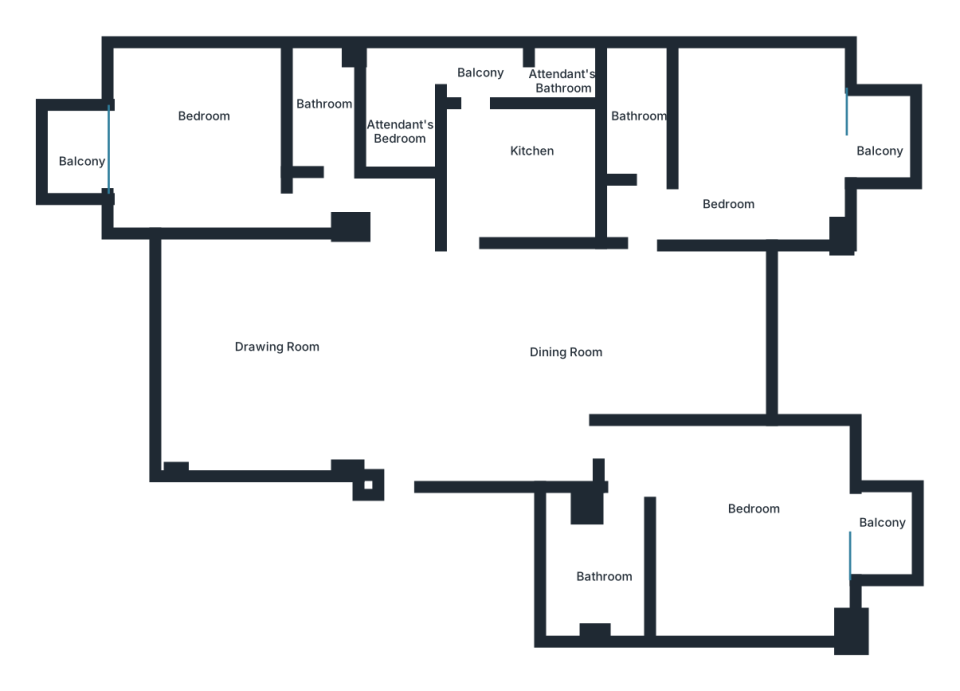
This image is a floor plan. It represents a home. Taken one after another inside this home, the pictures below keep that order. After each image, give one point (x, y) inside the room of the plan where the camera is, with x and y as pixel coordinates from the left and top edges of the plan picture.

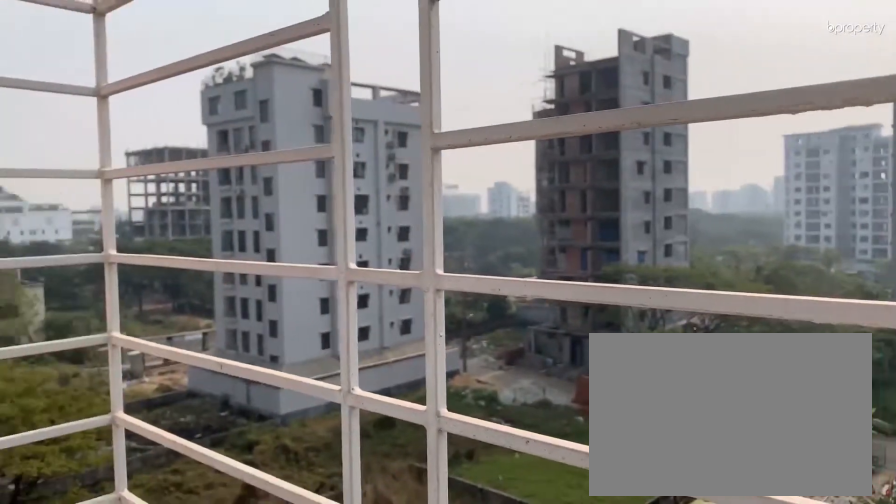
(880, 152)
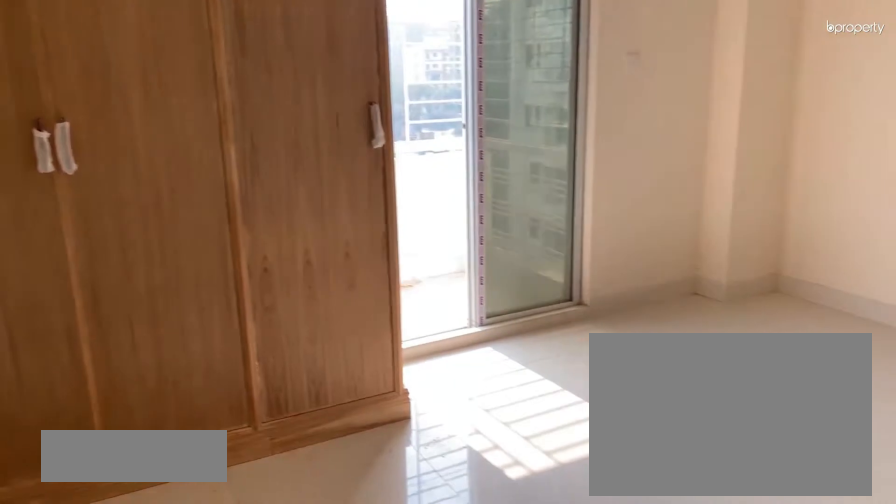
(745, 546)
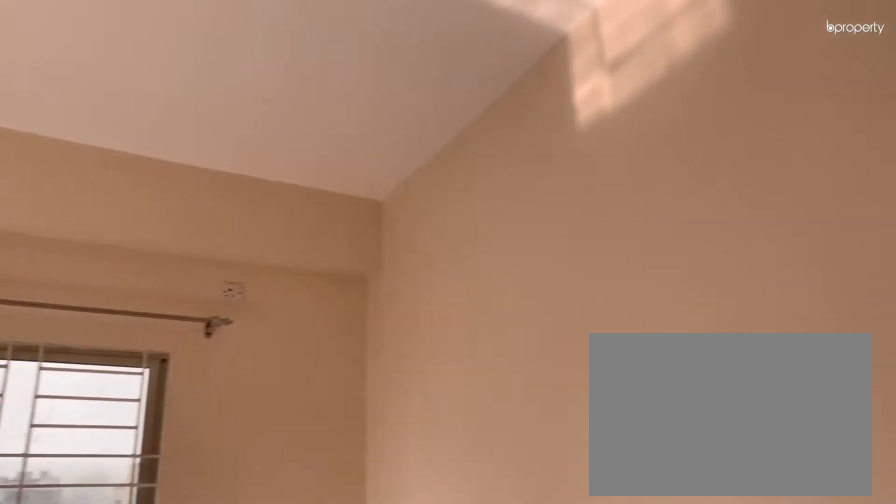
(737, 533)
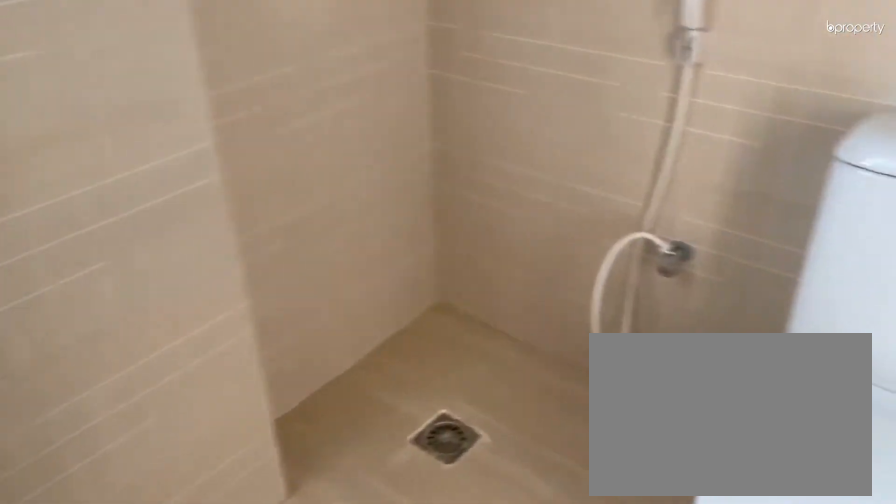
(604, 573)
